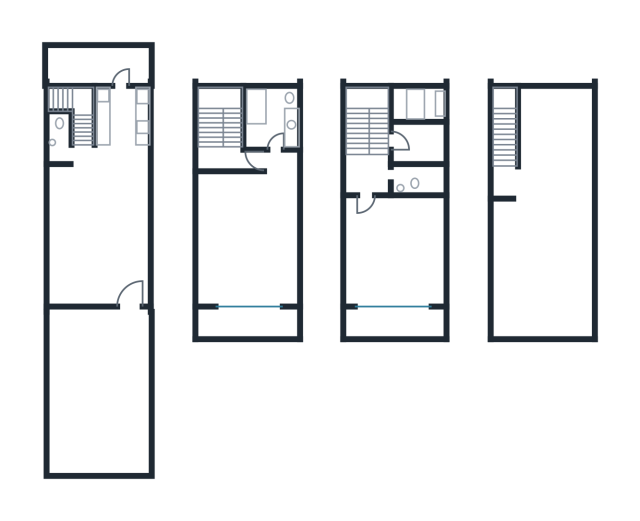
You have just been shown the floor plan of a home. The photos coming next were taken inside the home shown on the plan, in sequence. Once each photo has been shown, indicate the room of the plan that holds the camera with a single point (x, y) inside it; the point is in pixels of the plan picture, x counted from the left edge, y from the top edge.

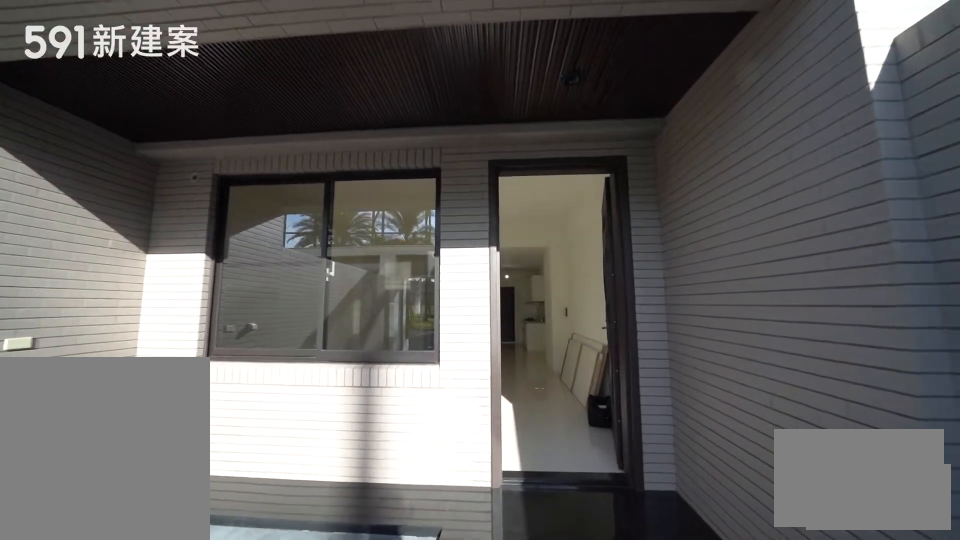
(95, 393)
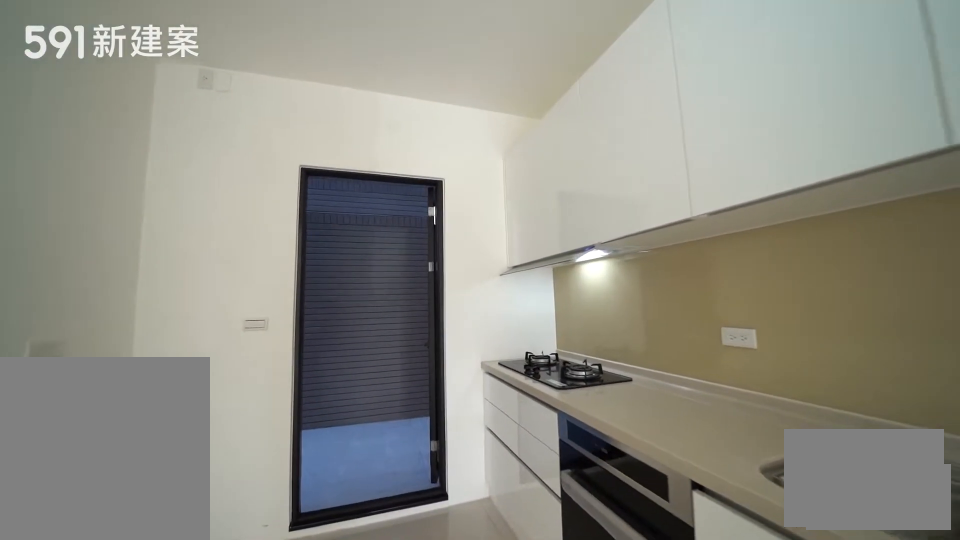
(120, 119)
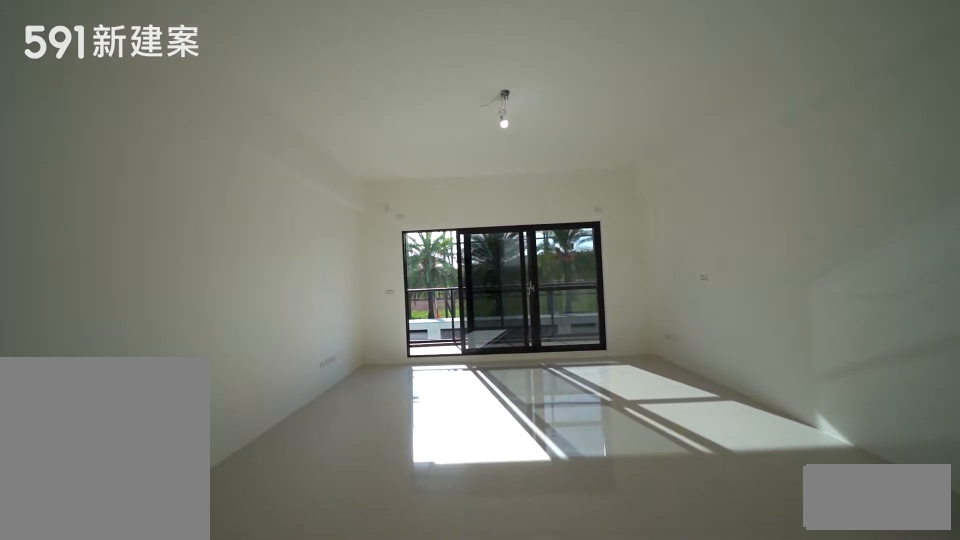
(248, 236)
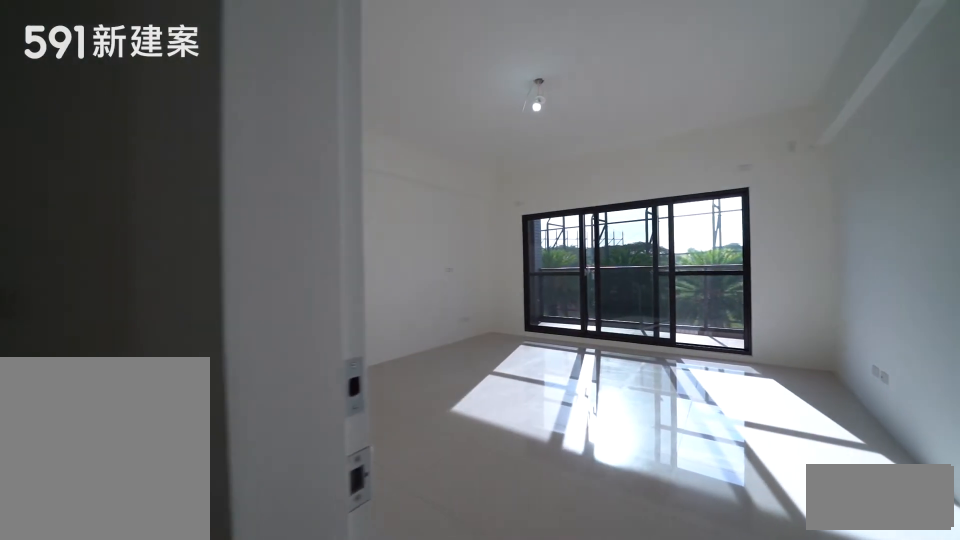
(397, 255)
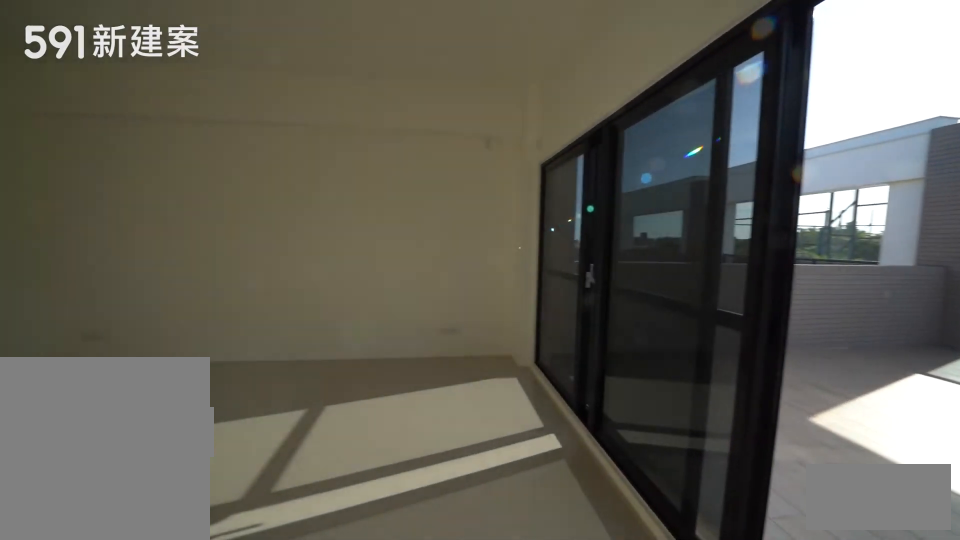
(546, 226)
